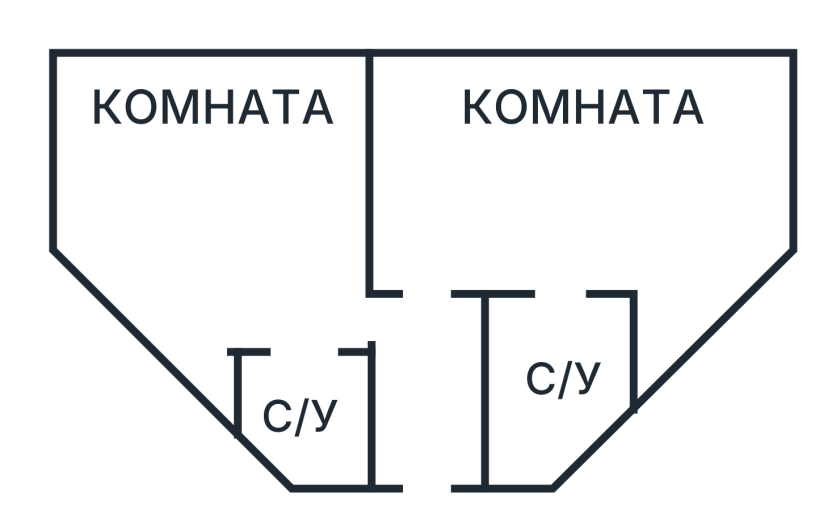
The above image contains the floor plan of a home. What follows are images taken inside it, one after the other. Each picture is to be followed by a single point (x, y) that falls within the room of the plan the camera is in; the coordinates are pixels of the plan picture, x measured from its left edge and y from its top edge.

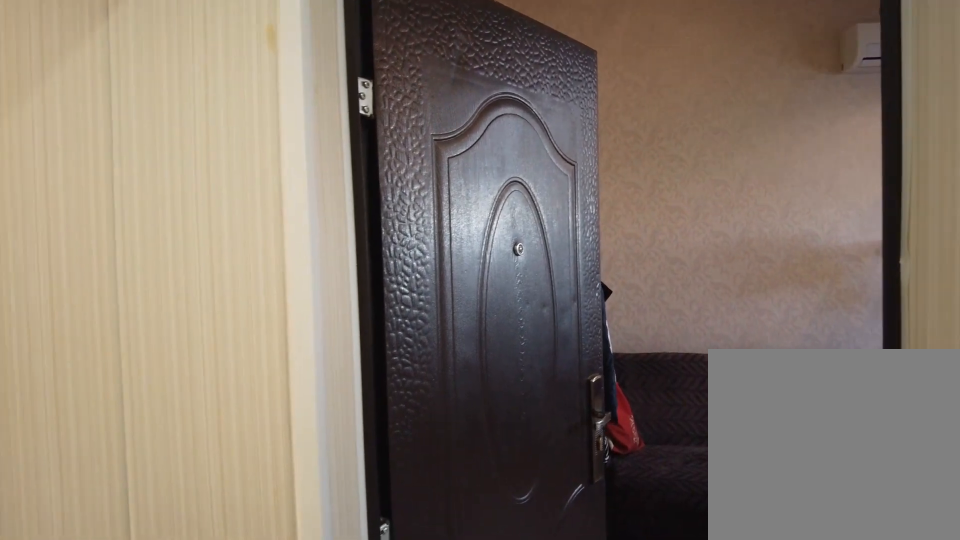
(437, 412)
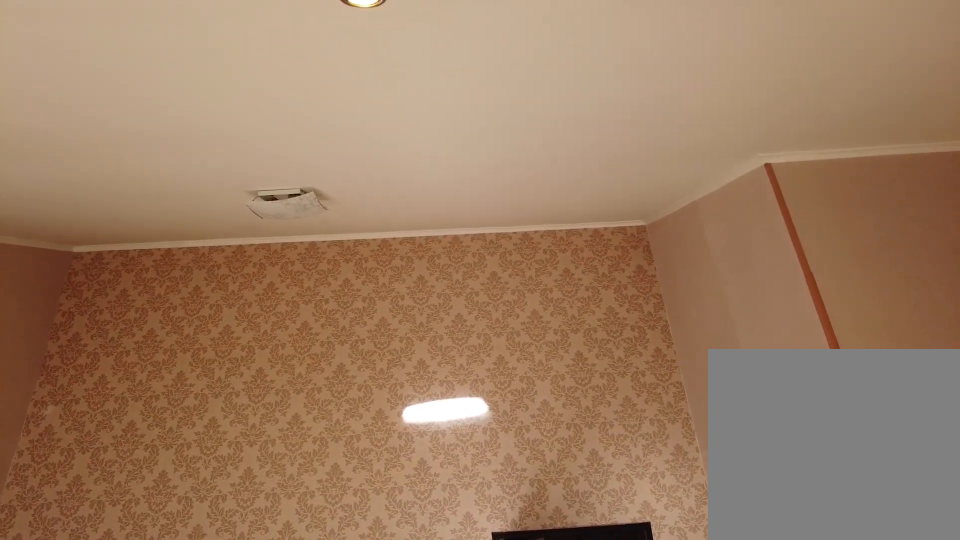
(272, 279)
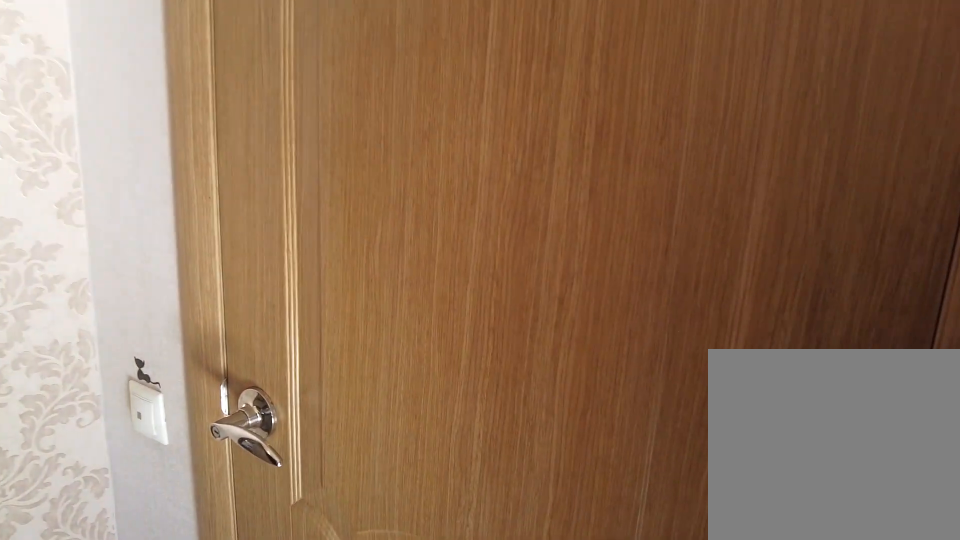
(272, 279)
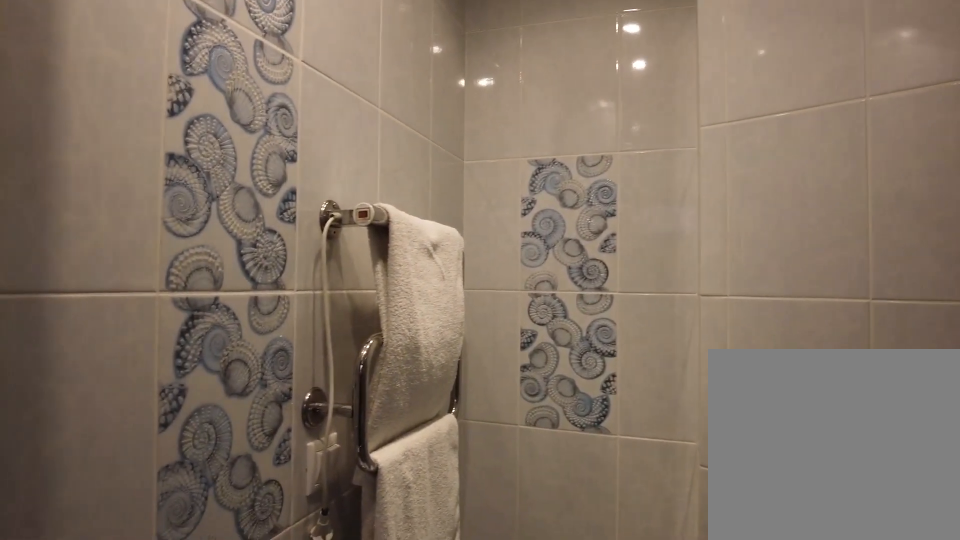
(321, 398)
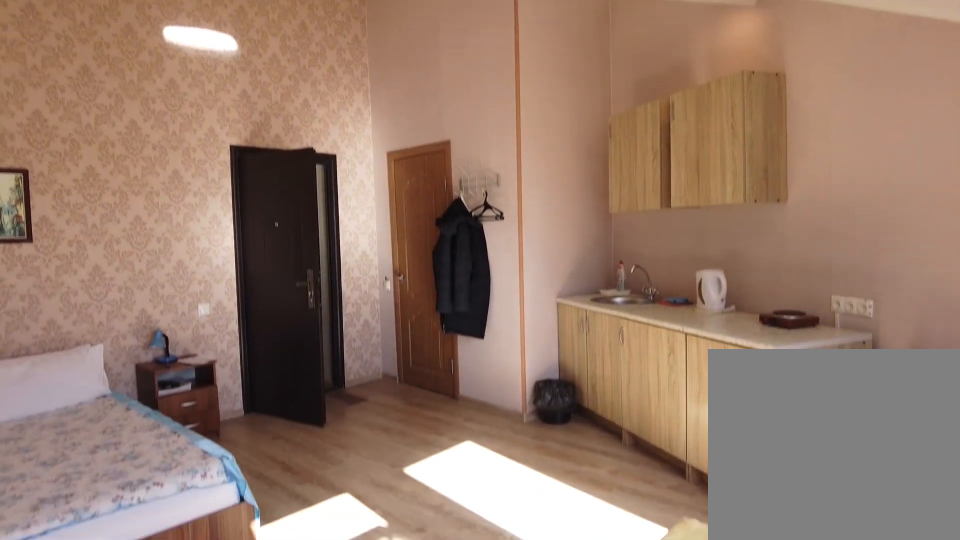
(308, 136)
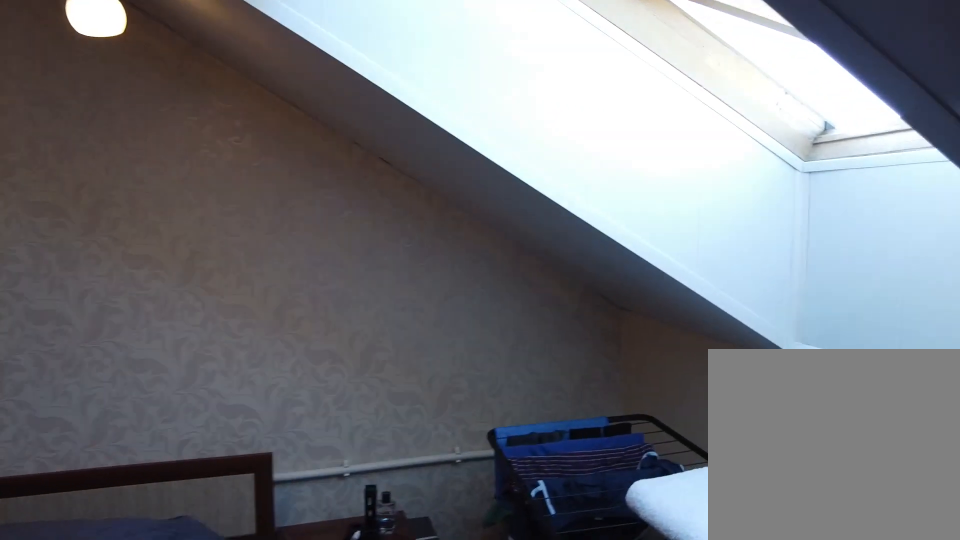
(467, 252)
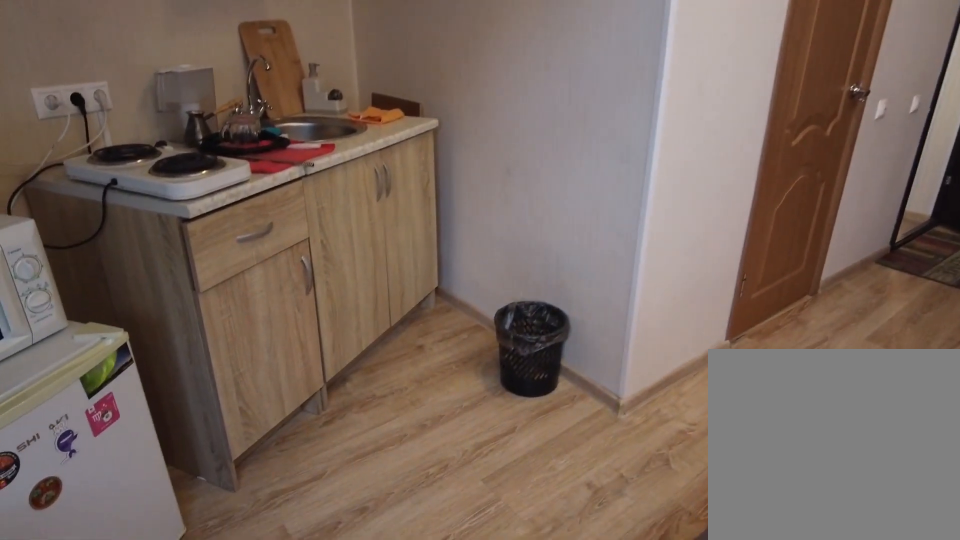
(751, 218)
